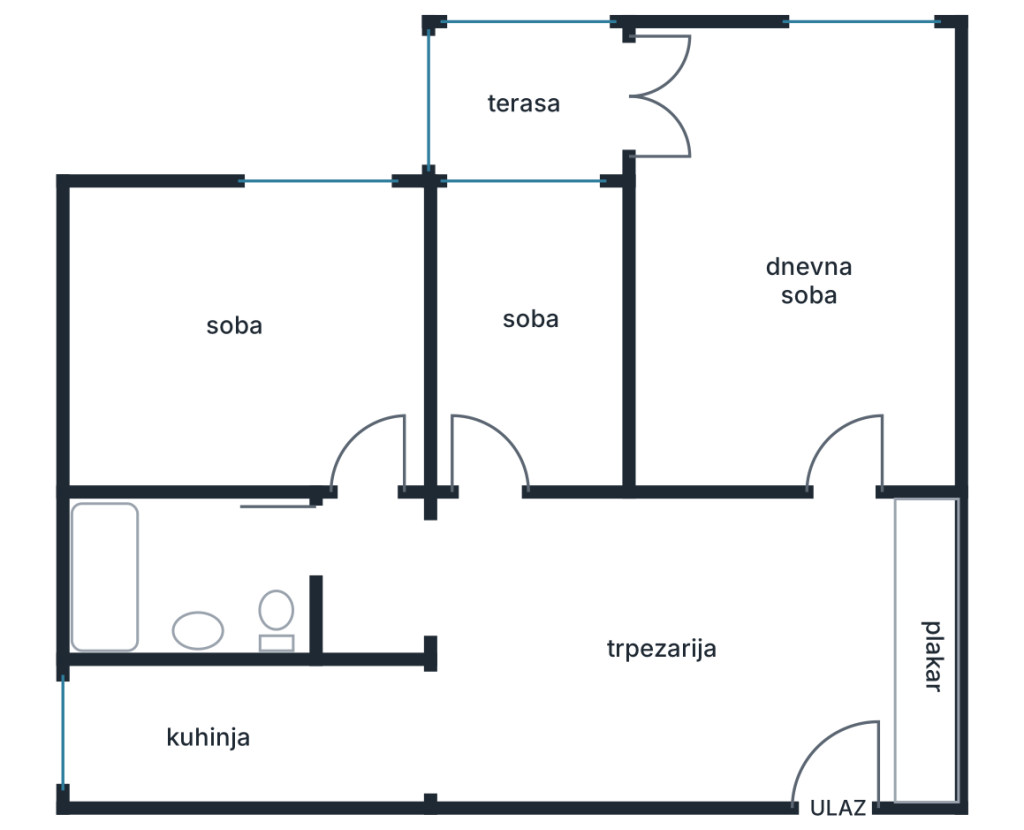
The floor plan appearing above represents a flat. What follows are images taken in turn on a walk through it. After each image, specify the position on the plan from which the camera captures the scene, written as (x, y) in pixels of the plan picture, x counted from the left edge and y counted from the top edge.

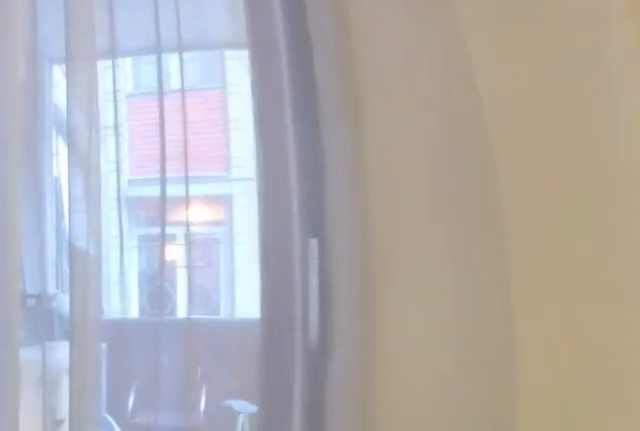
(770, 97)
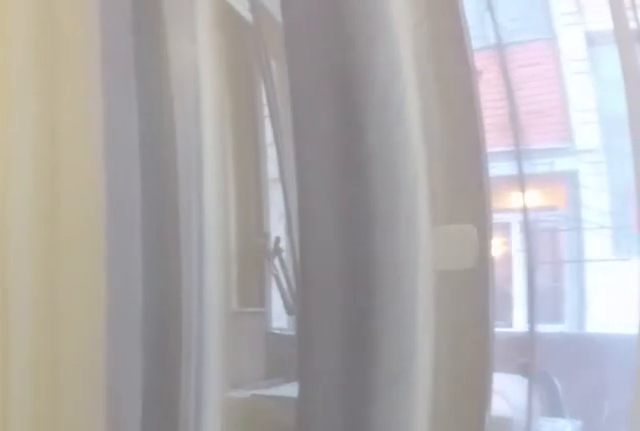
(716, 76)
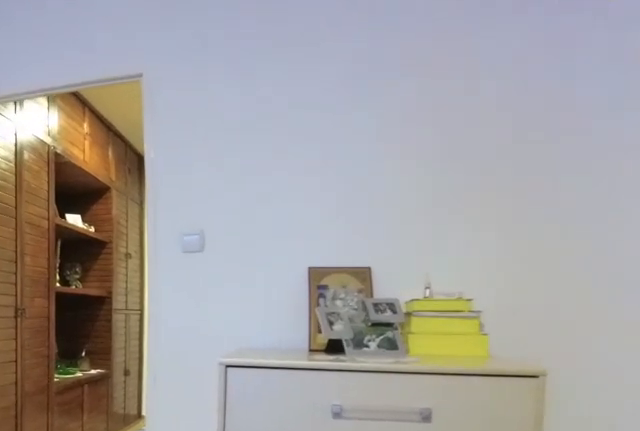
(741, 242)
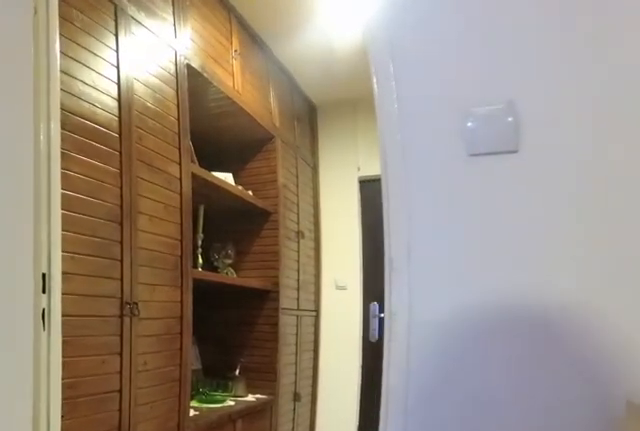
(796, 337)
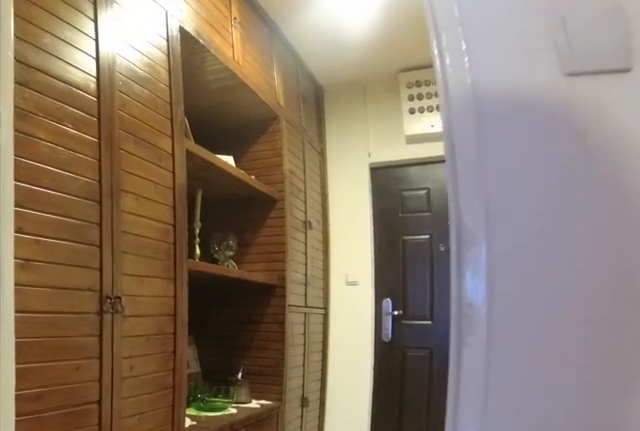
(814, 362)
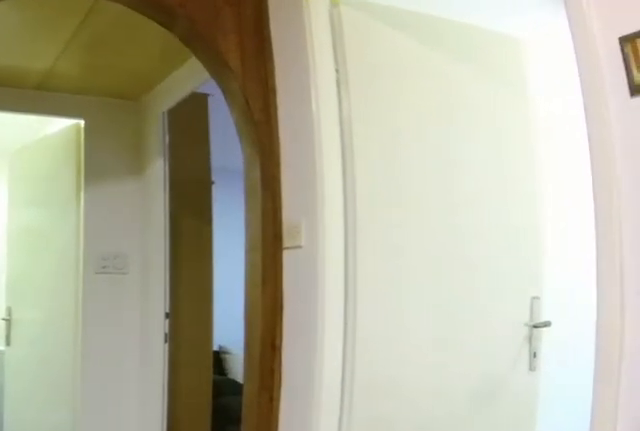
(641, 529)
